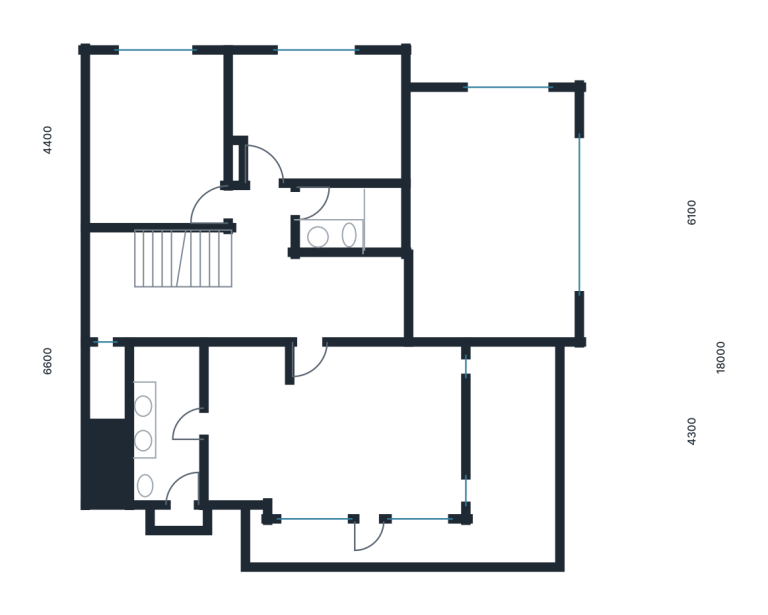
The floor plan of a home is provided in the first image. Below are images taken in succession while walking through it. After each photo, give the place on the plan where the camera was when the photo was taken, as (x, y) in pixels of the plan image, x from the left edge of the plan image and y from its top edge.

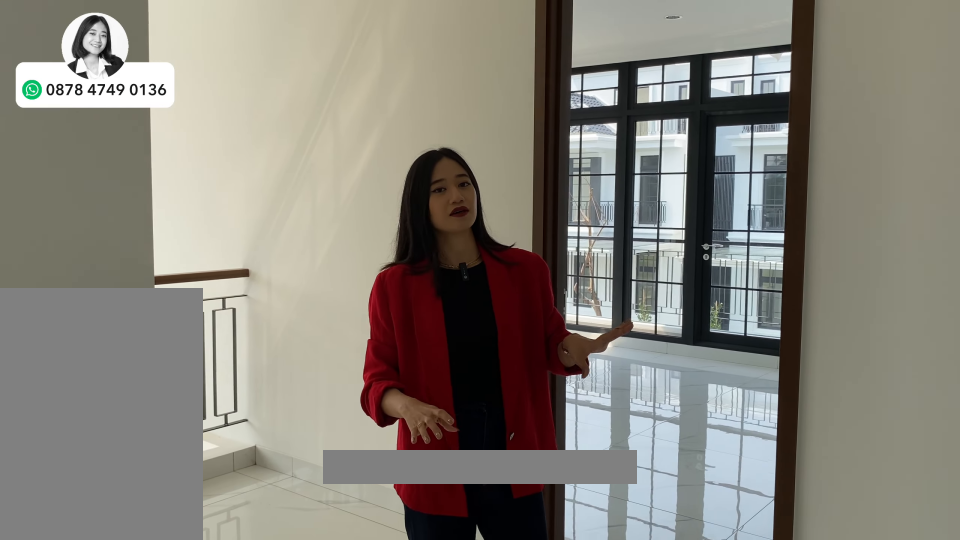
(368, 296)
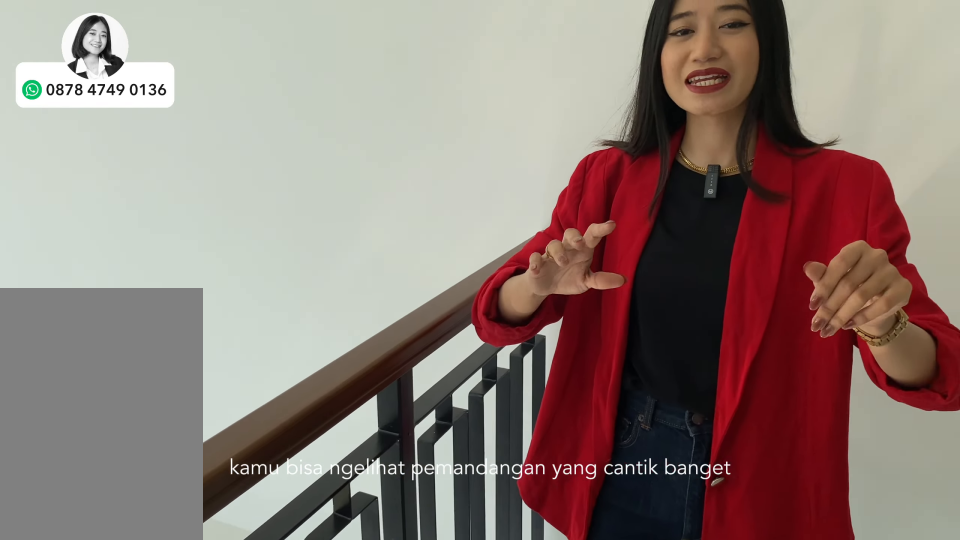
(368, 296)
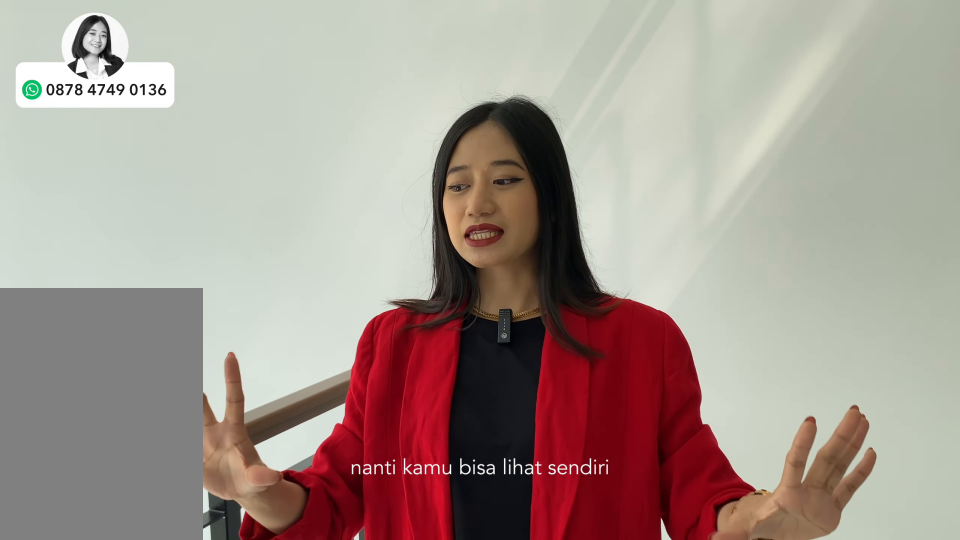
(368, 296)
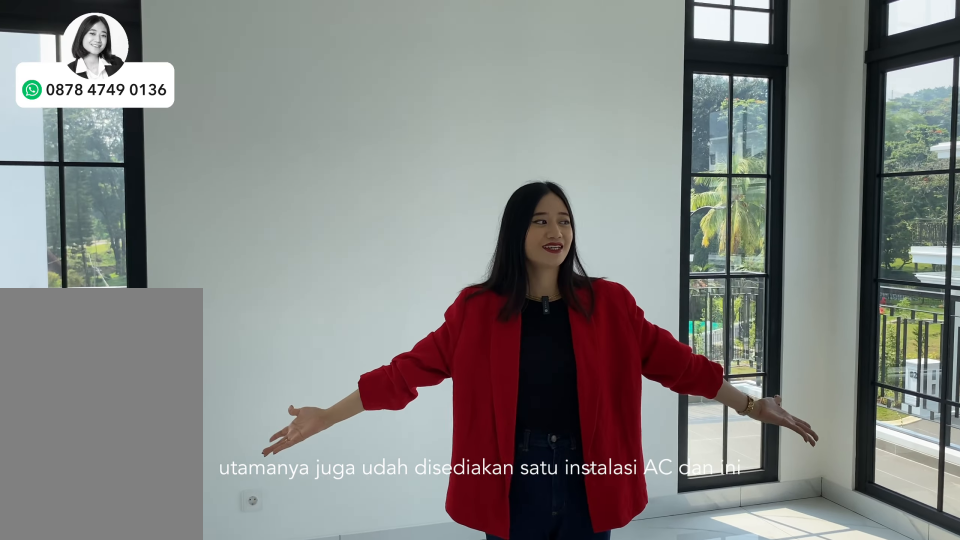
(389, 404)
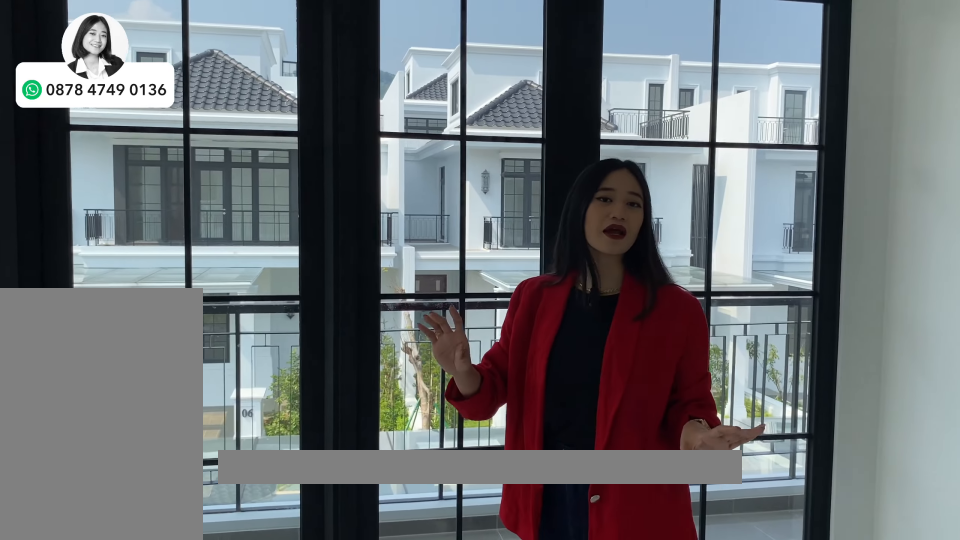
(243, 382)
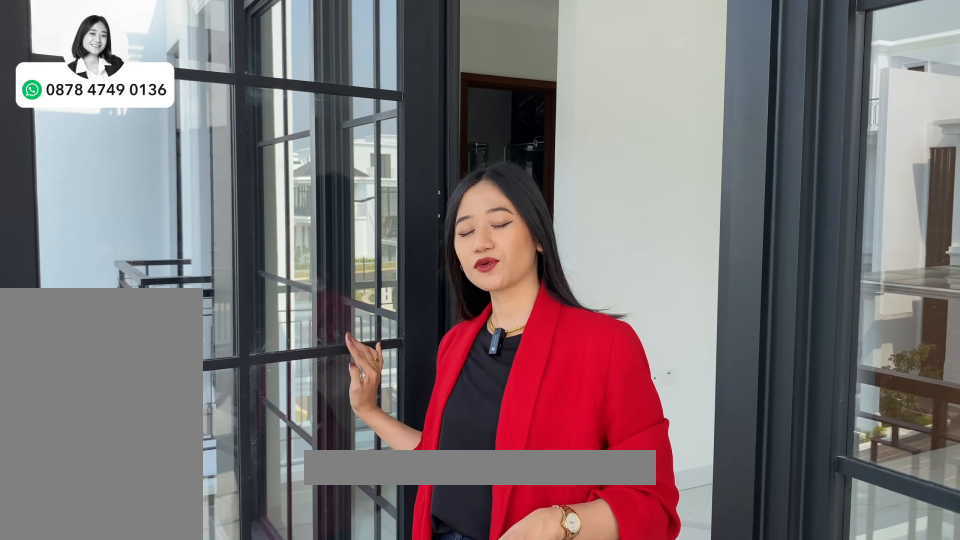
(402, 546)
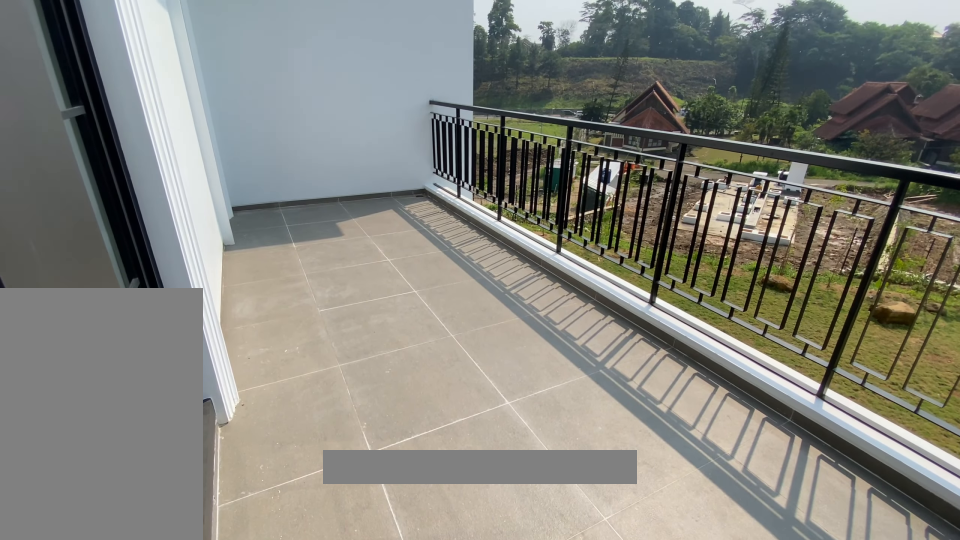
(523, 441)
